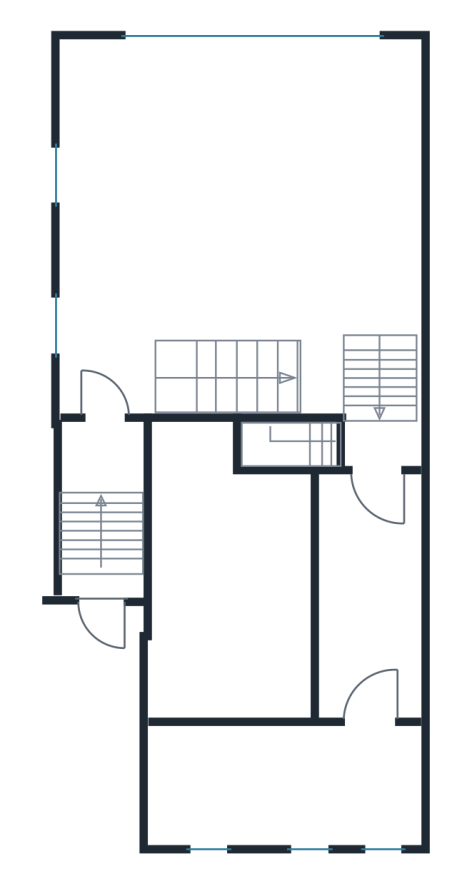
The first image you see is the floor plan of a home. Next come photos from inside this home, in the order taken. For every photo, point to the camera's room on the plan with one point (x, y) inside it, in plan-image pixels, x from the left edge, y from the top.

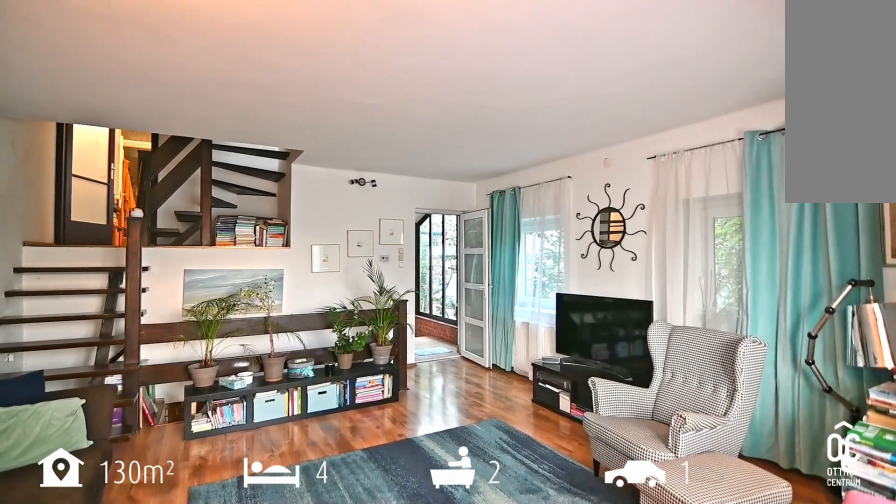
(237, 218)
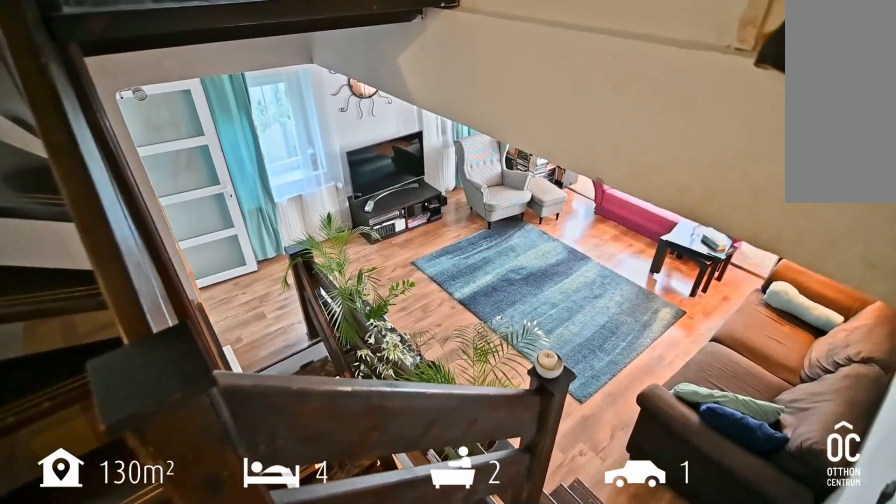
(382, 419)
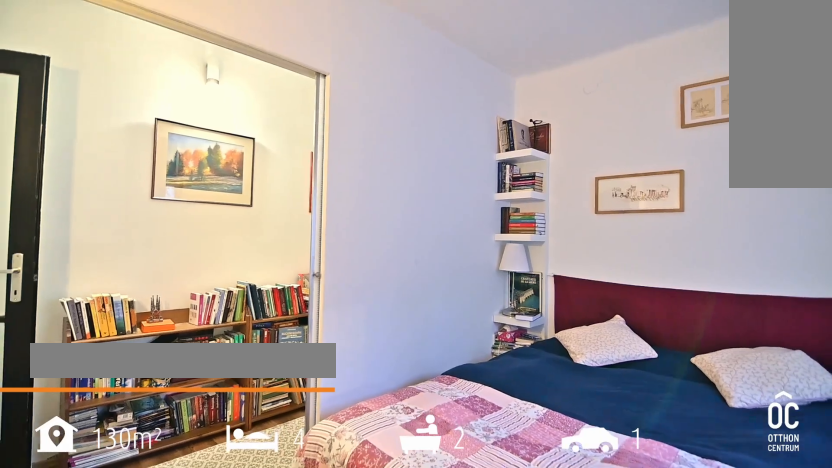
(237, 590)
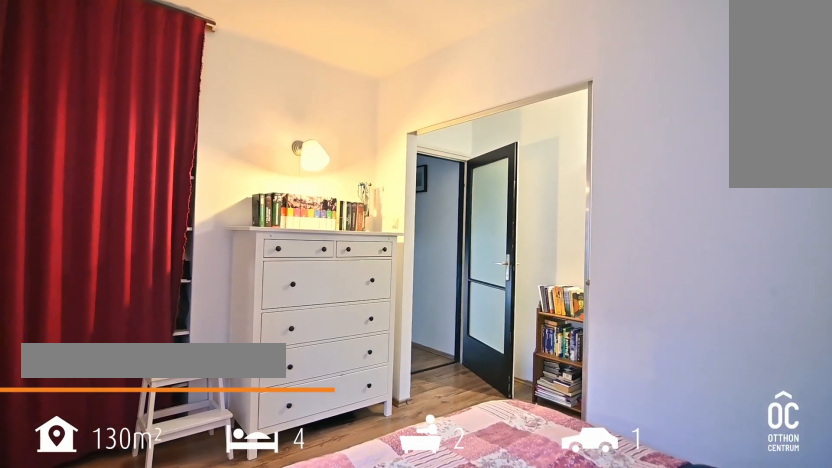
(237, 590)
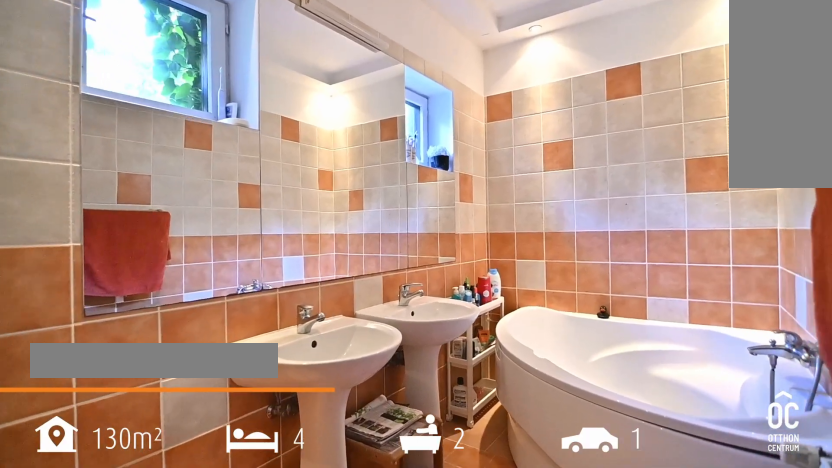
(288, 788)
